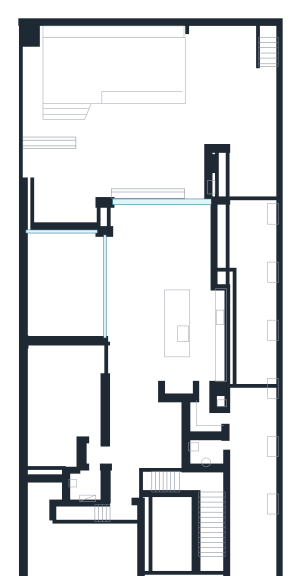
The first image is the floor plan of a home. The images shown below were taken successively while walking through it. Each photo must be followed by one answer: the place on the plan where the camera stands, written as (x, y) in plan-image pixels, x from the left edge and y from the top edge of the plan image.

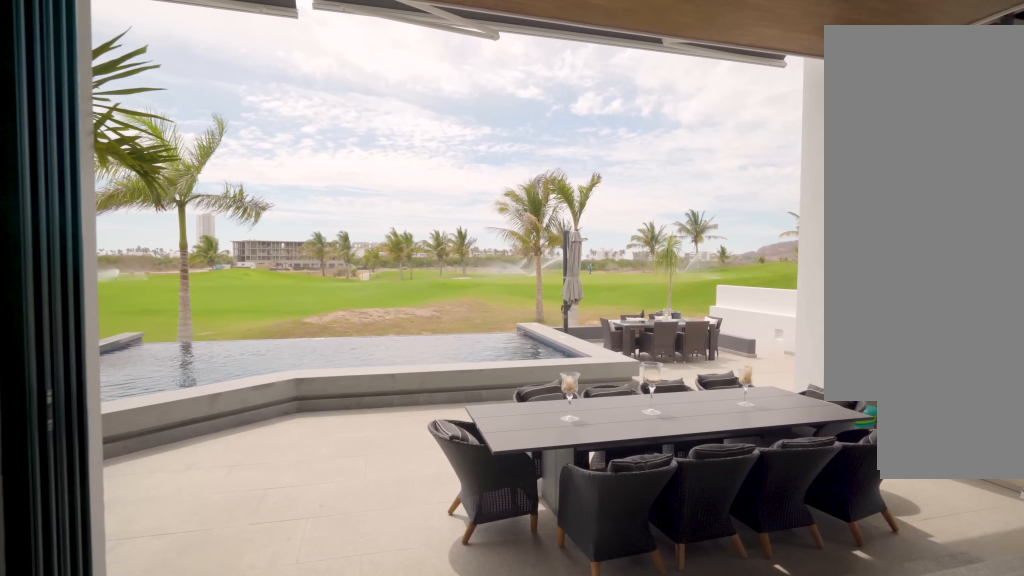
(132, 197)
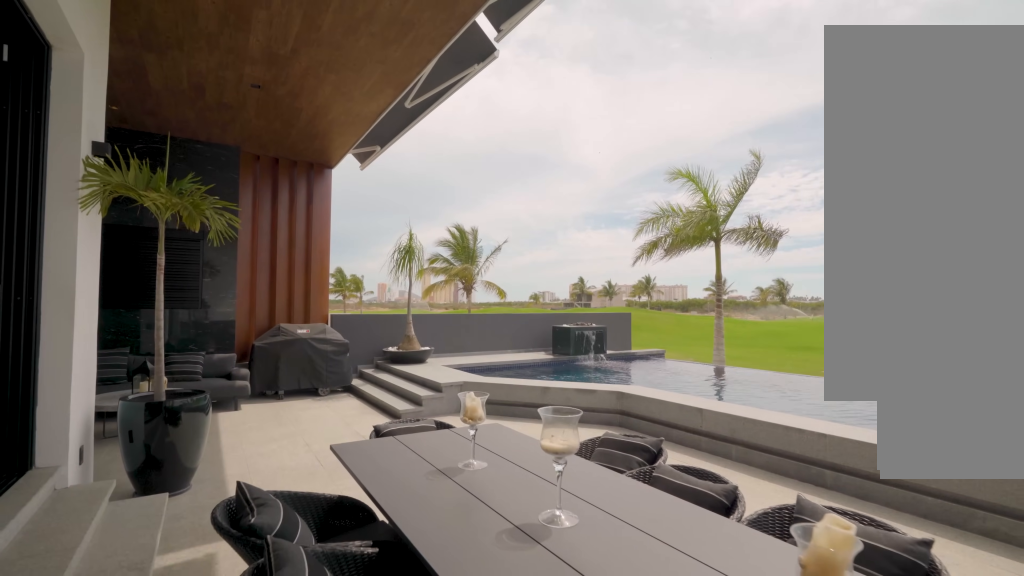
(189, 181)
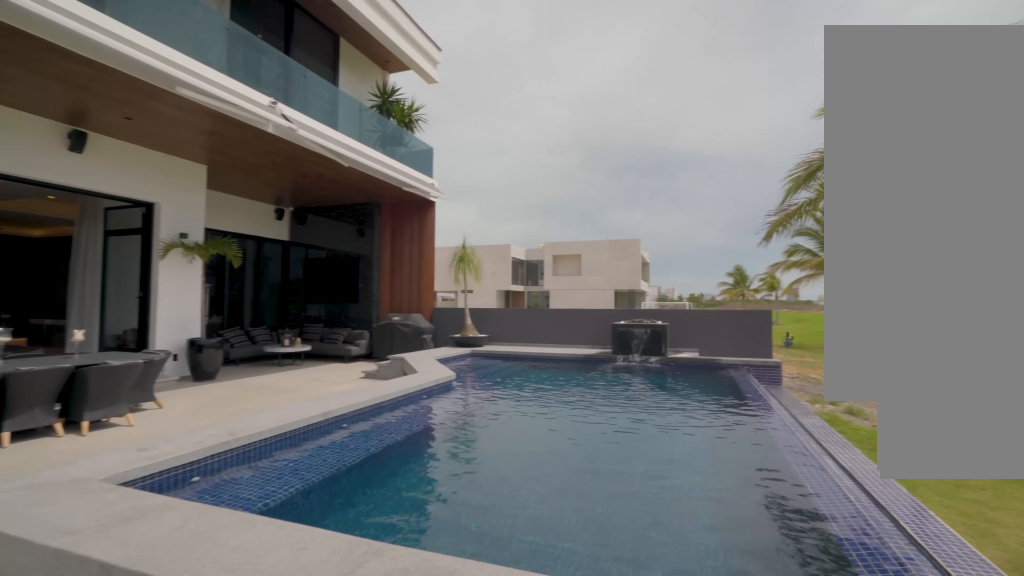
(207, 73)
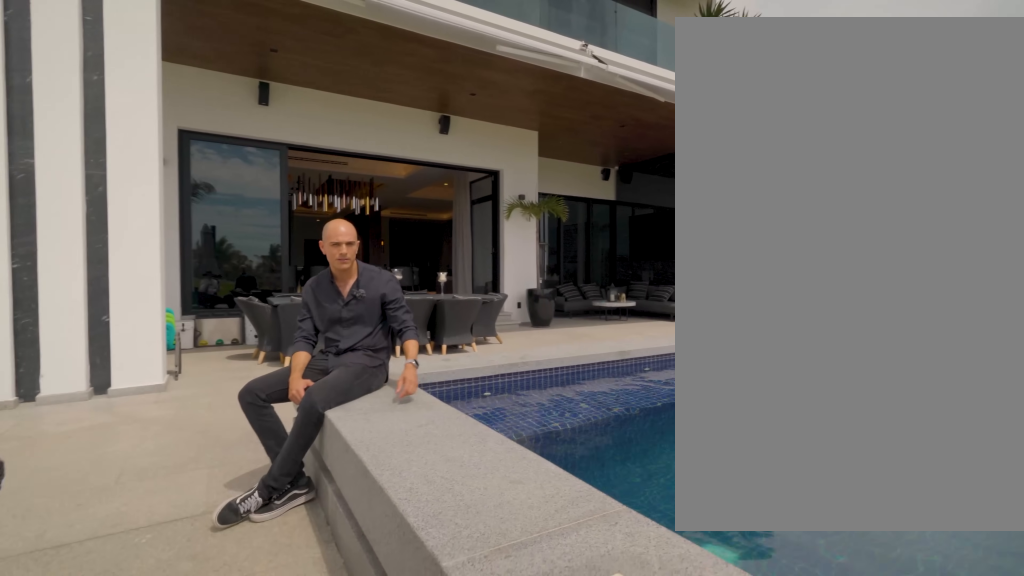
(208, 73)
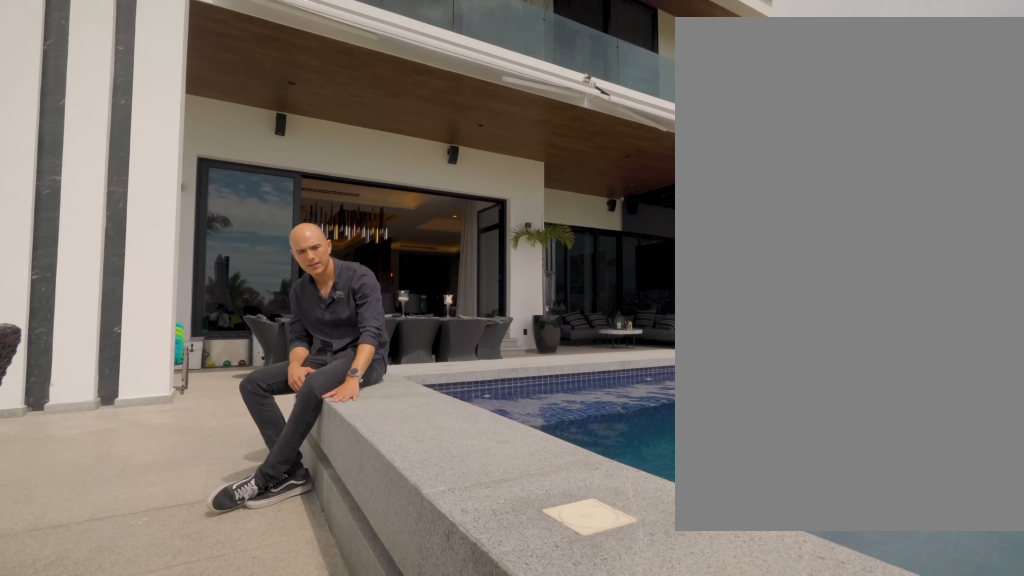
(208, 73)
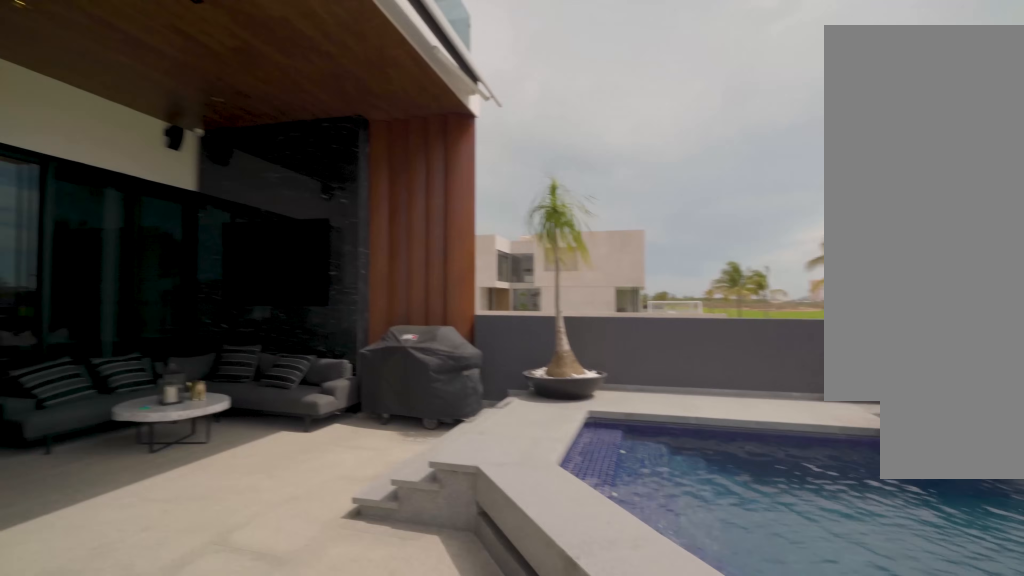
(114, 124)
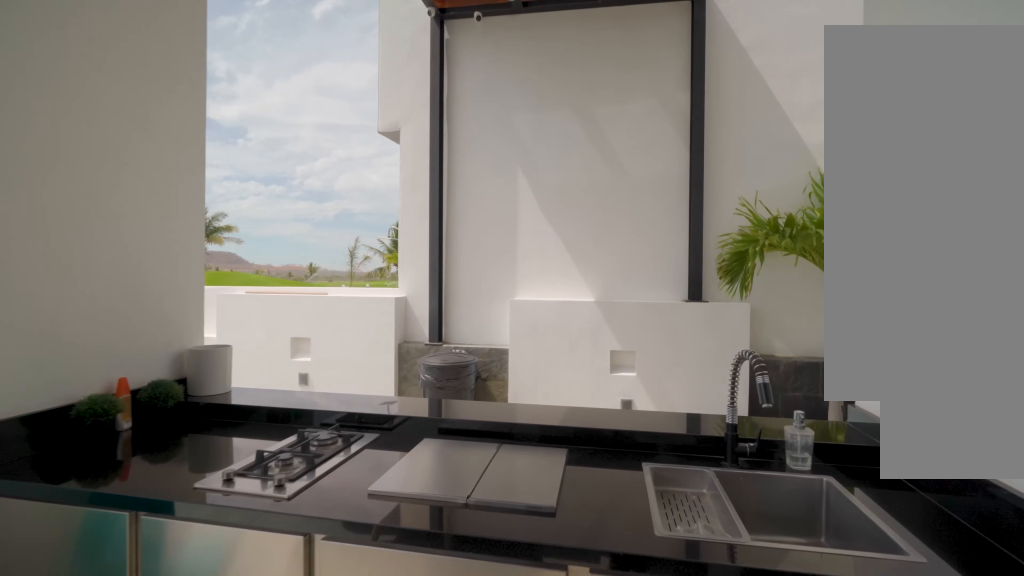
(189, 177)
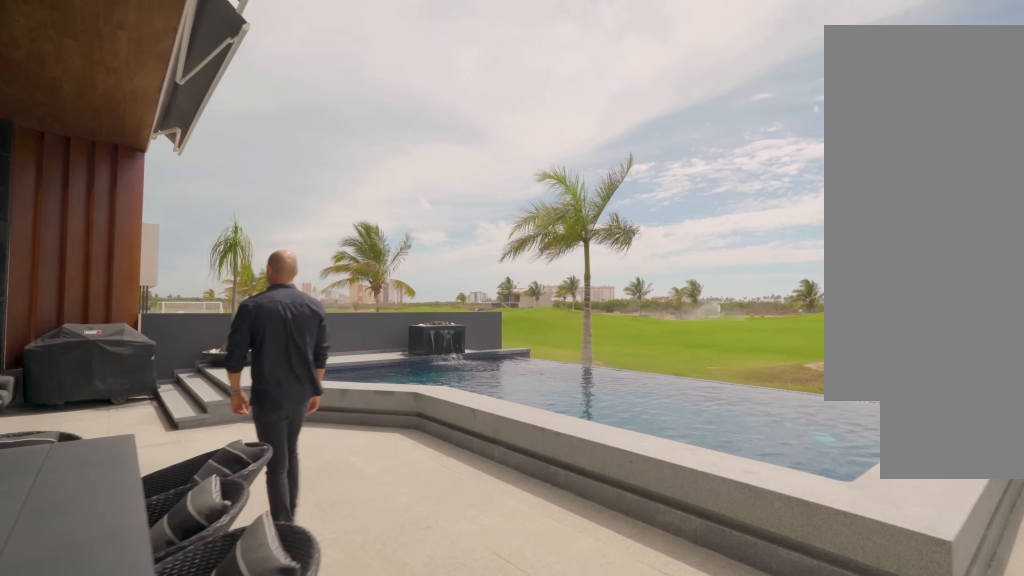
(174, 124)
